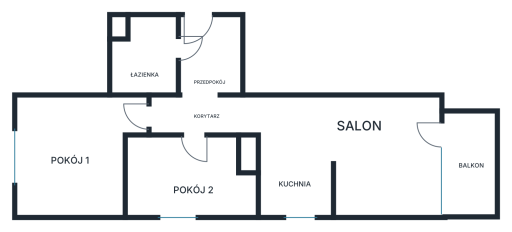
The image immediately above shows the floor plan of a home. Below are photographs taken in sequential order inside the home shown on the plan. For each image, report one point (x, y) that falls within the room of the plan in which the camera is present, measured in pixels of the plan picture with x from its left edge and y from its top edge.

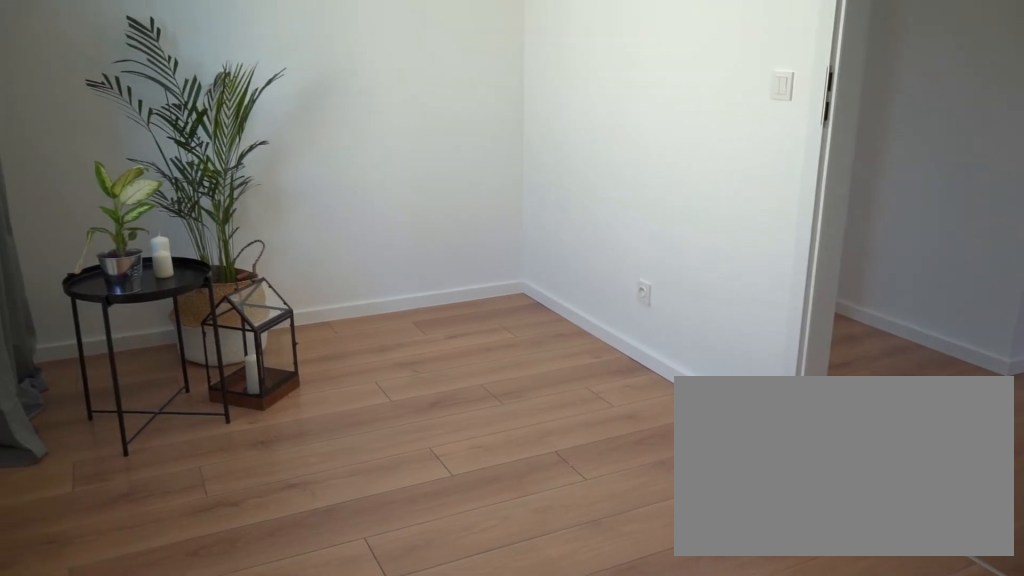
(190, 177)
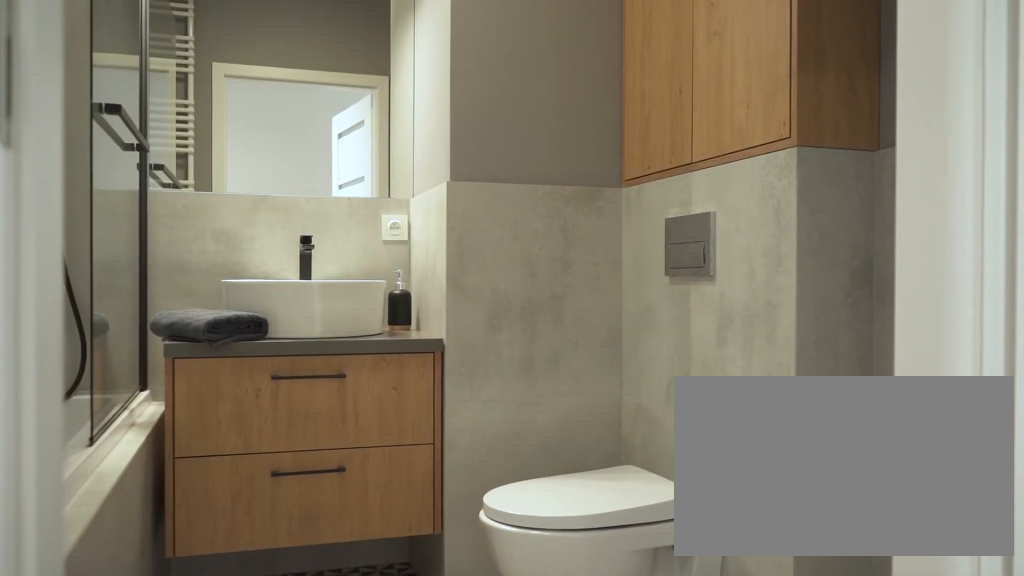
(169, 55)
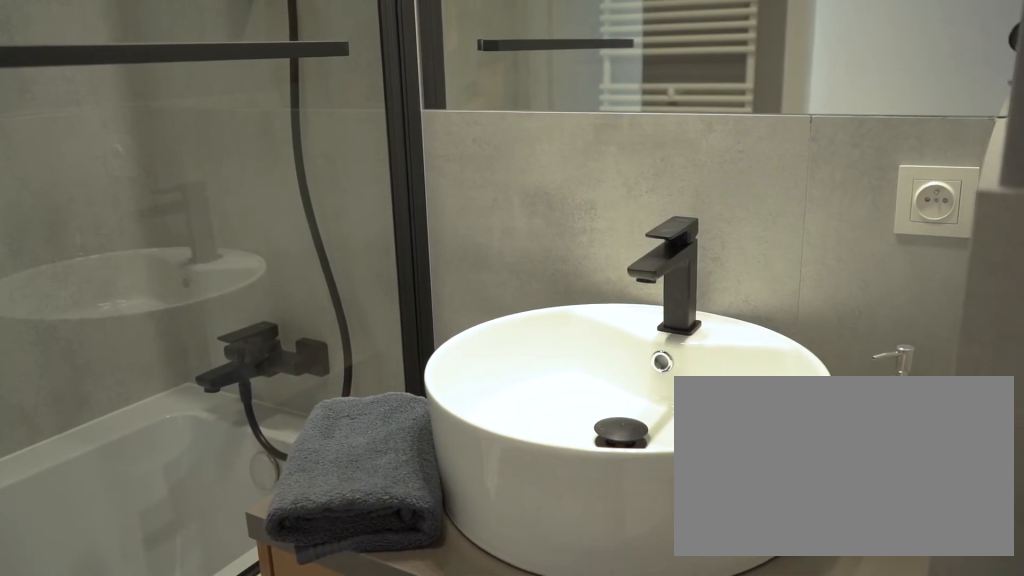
(146, 61)
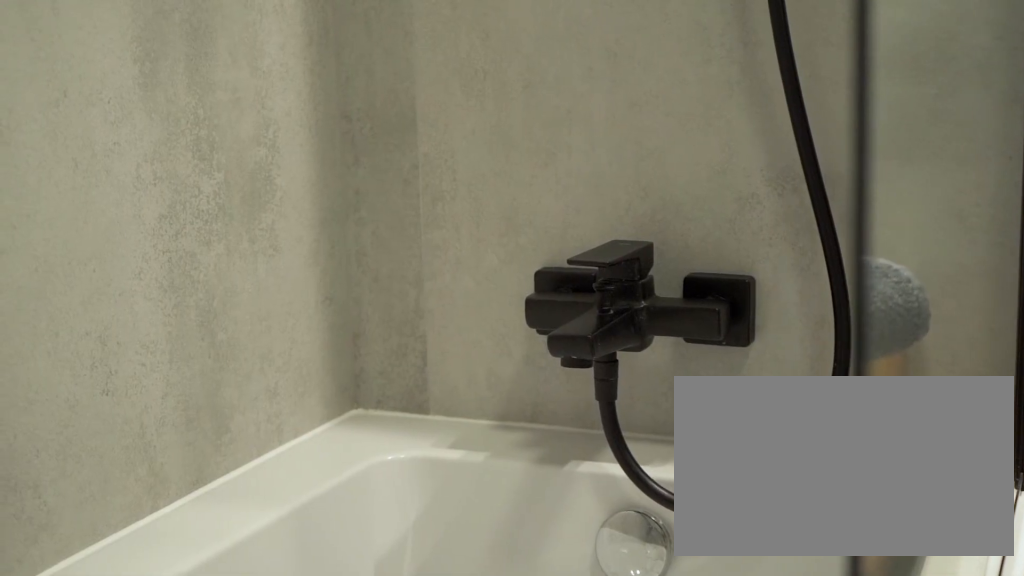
(144, 55)
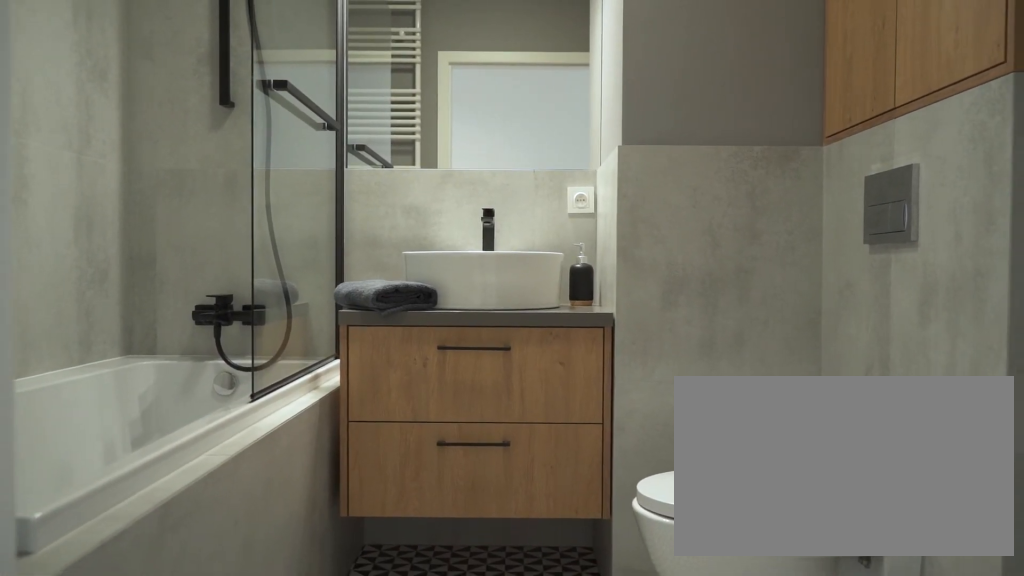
(144, 56)
